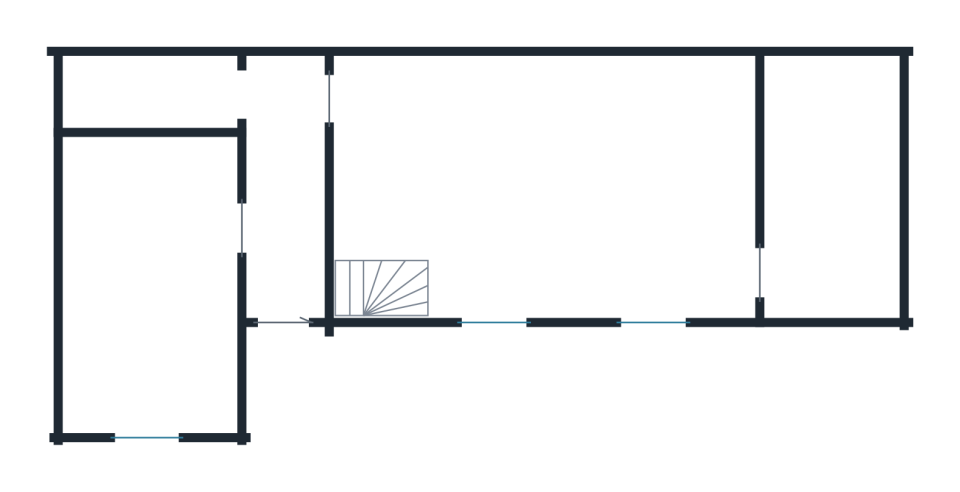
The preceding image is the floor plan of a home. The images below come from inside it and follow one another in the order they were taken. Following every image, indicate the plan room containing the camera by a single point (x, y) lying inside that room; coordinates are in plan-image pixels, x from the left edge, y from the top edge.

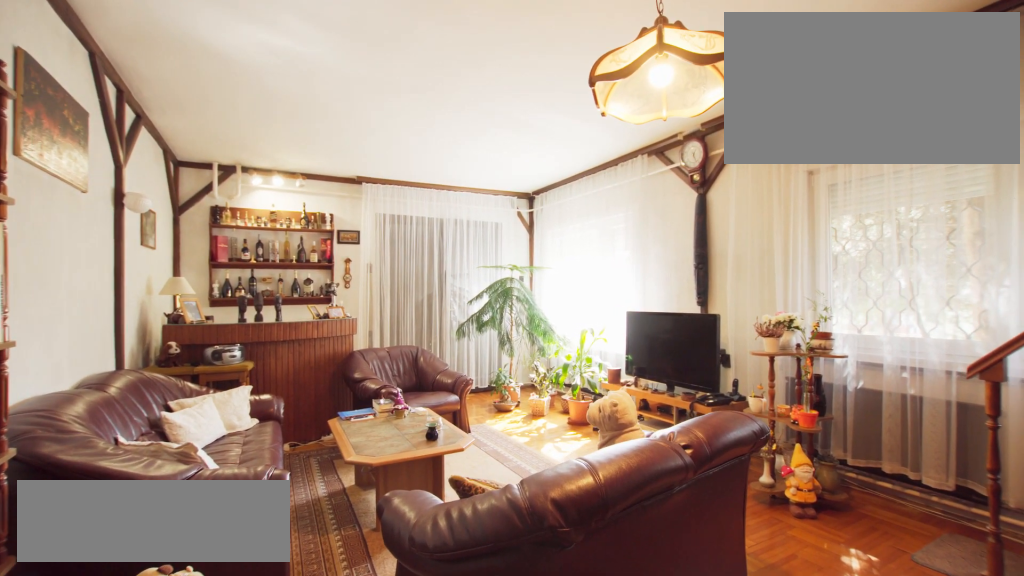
(555, 206)
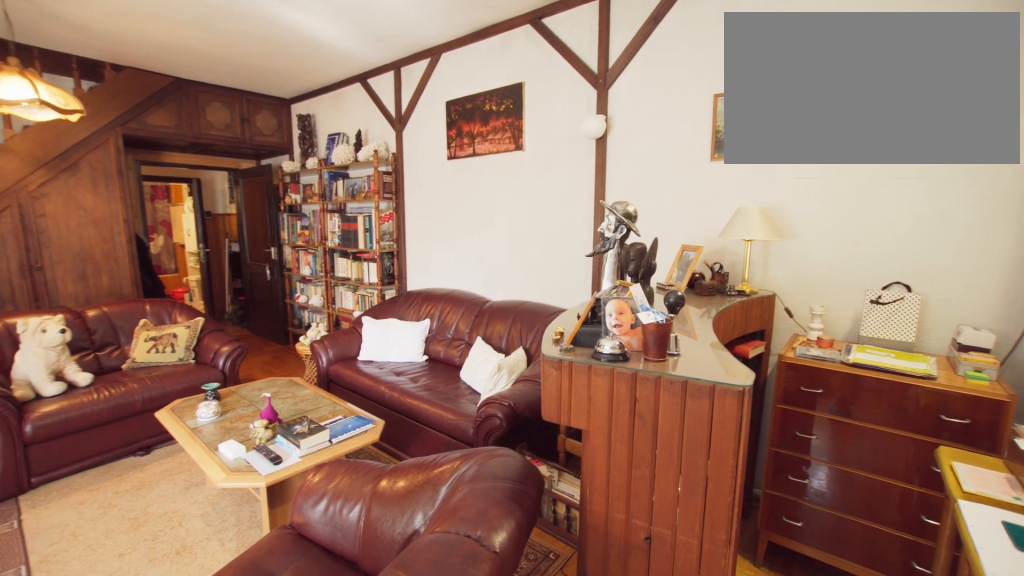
(555, 205)
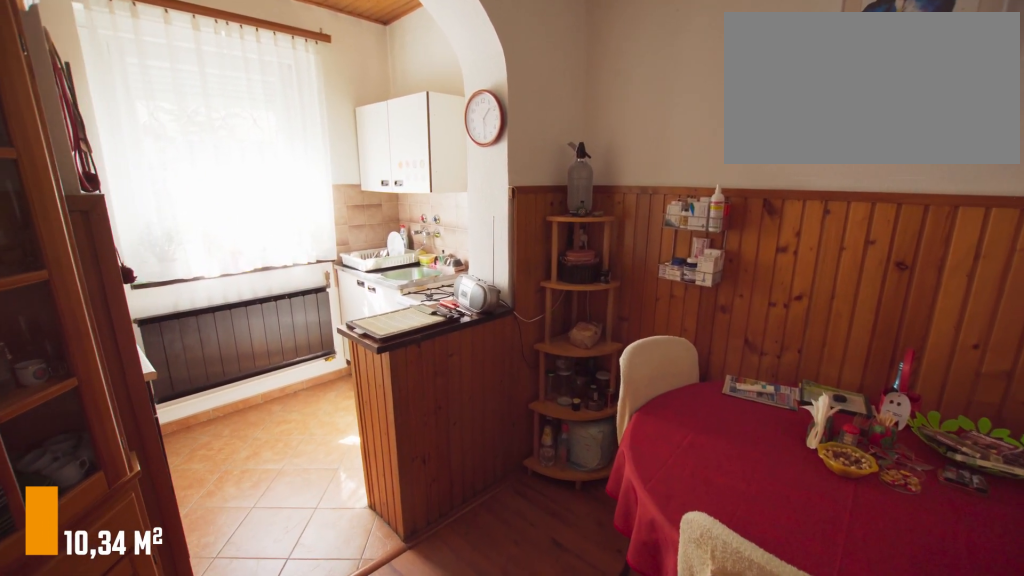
(154, 293)
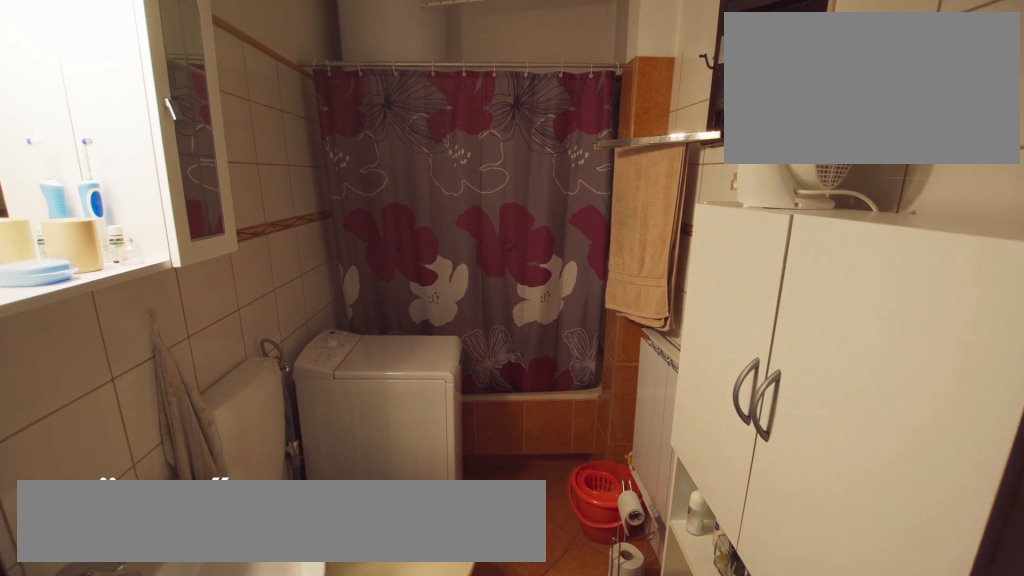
(154, 93)
